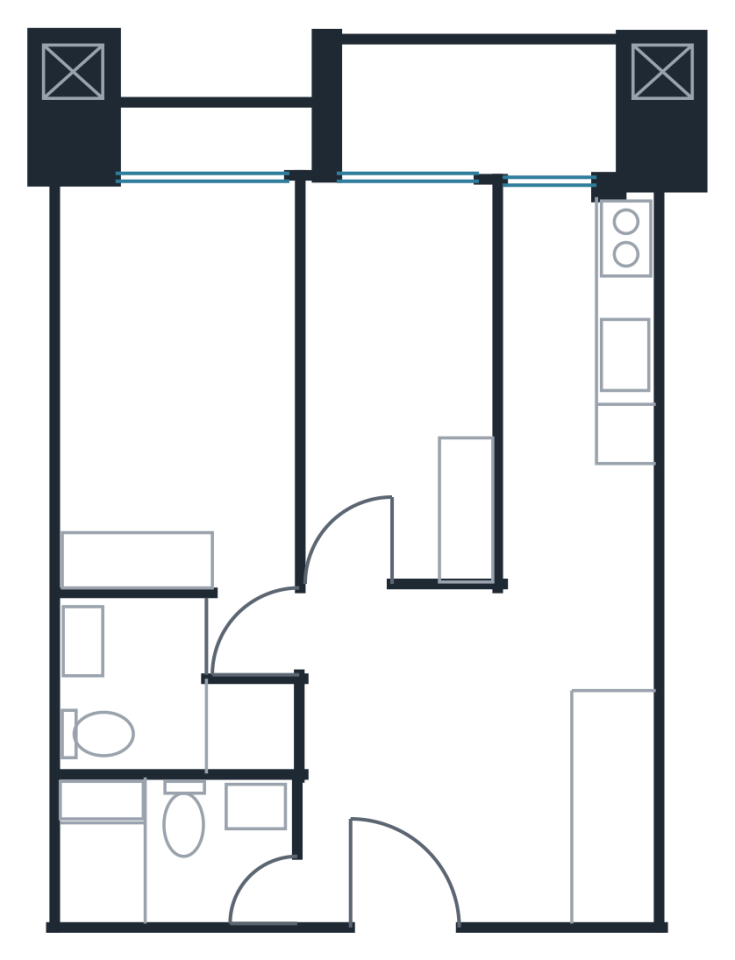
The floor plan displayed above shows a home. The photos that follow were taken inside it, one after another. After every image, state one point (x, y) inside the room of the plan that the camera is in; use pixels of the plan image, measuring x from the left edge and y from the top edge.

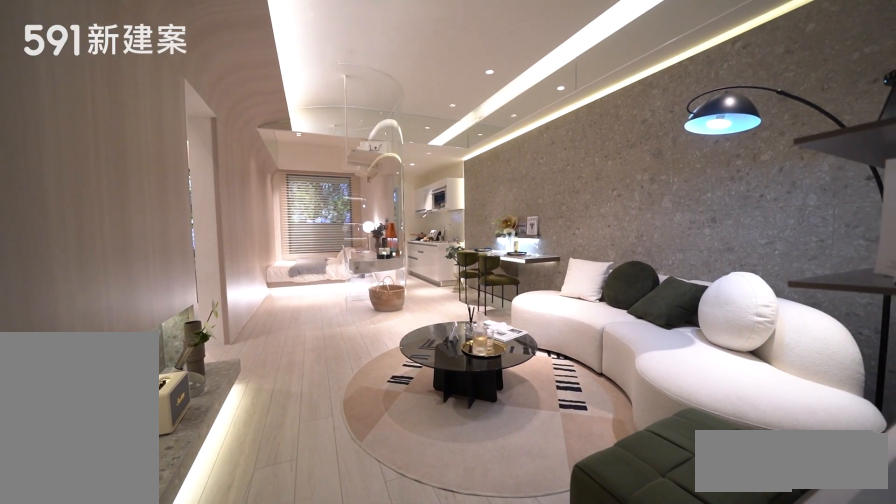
(473, 788)
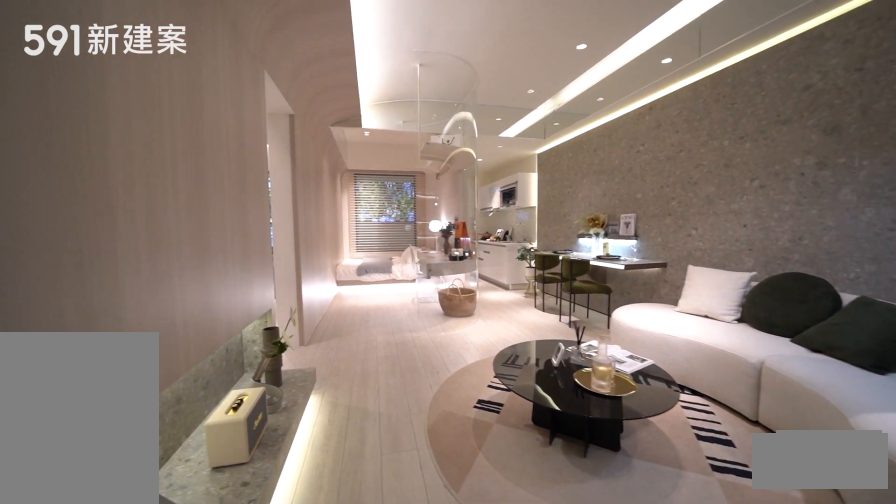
(473, 788)
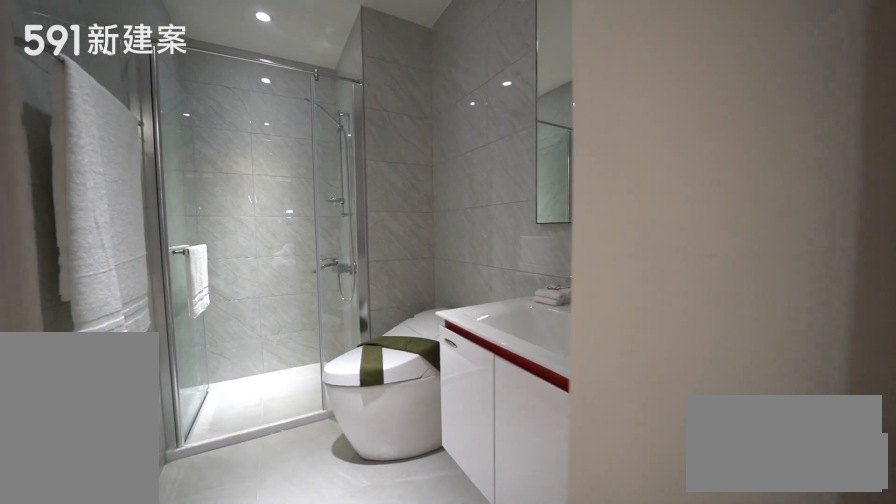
(173, 850)
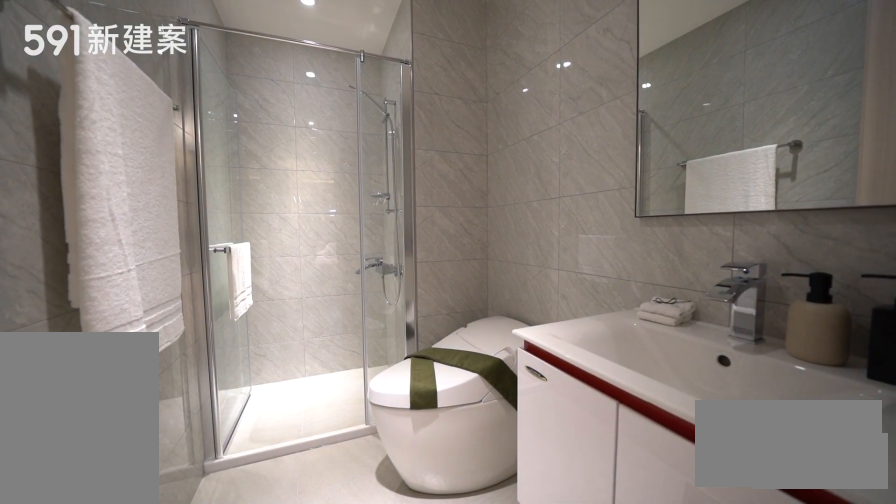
(173, 850)
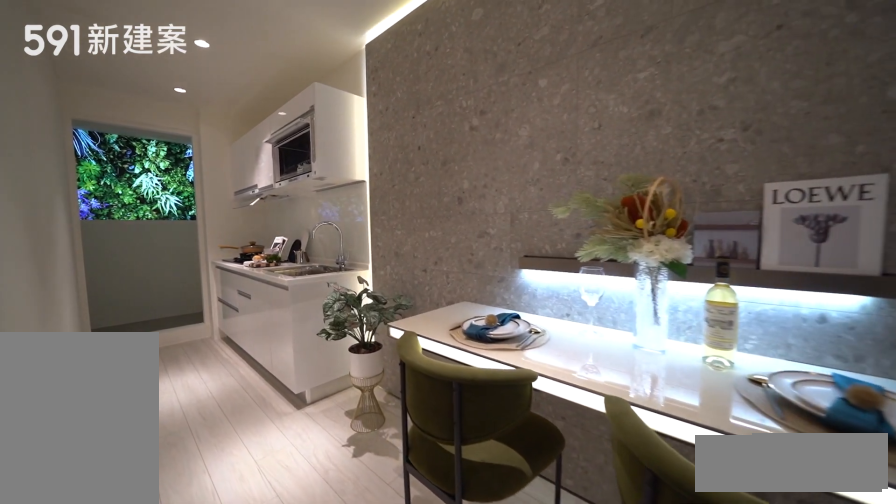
(579, 576)
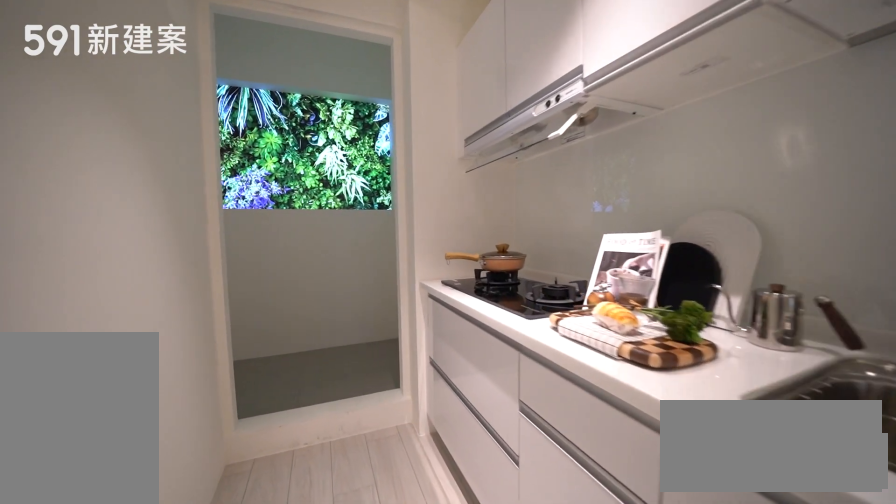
(574, 318)
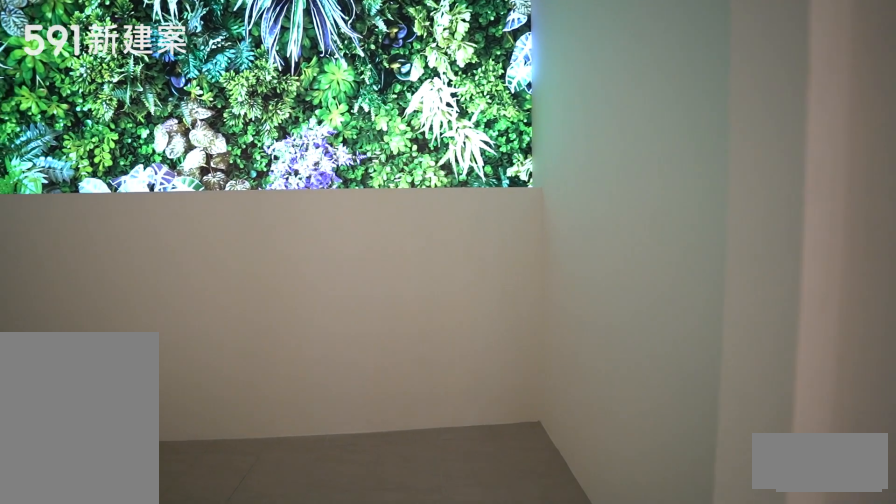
(475, 106)
